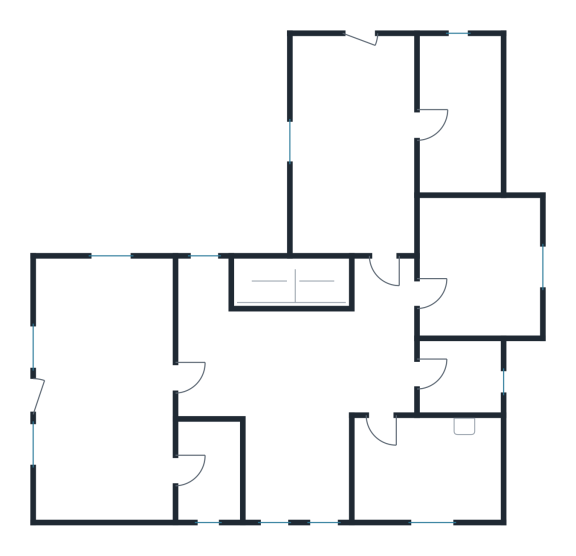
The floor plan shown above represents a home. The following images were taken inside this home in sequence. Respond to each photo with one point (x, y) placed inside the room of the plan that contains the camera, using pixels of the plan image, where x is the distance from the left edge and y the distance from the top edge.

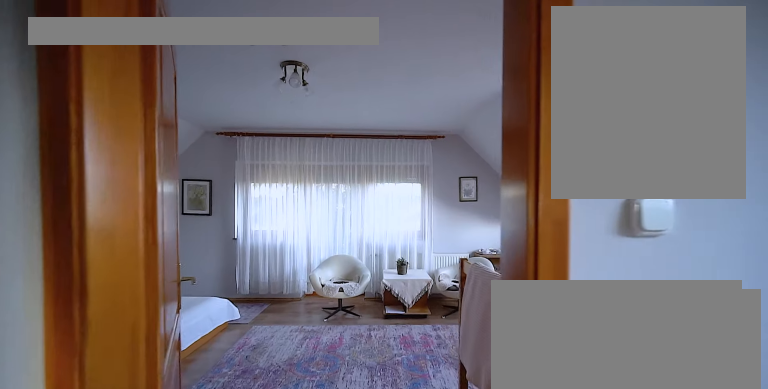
(105, 391)
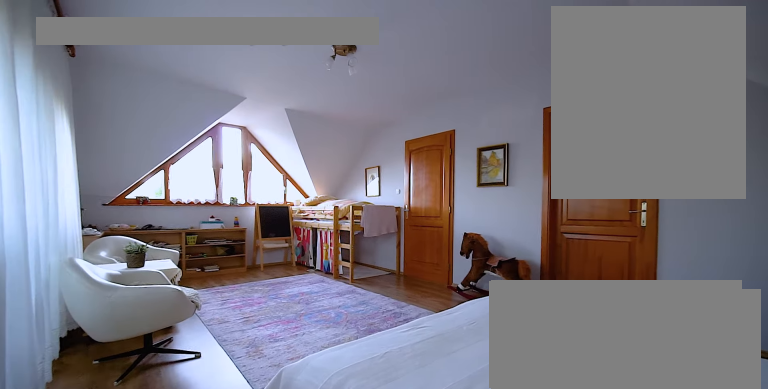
(105, 391)
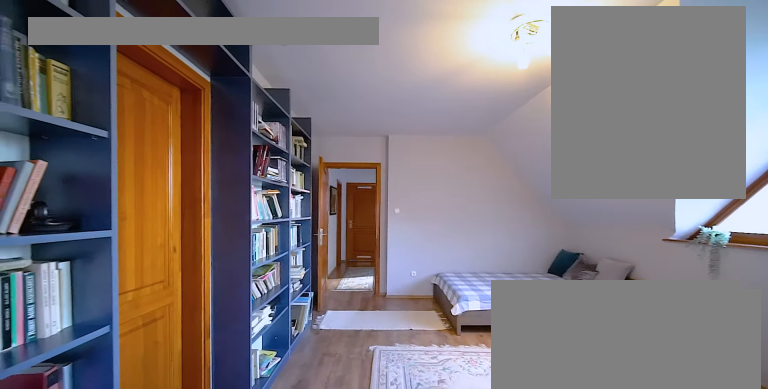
(355, 148)
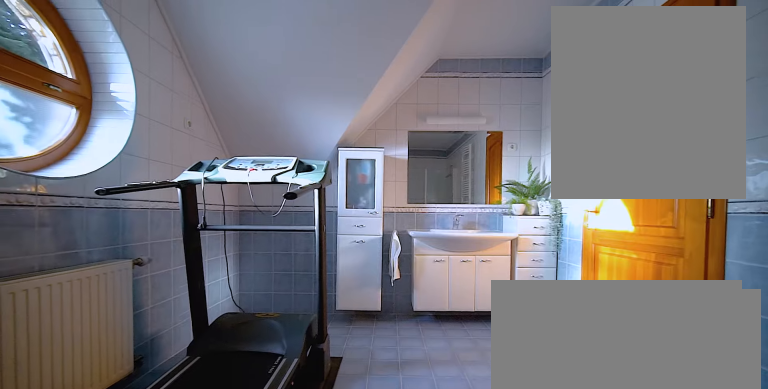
(479, 275)
